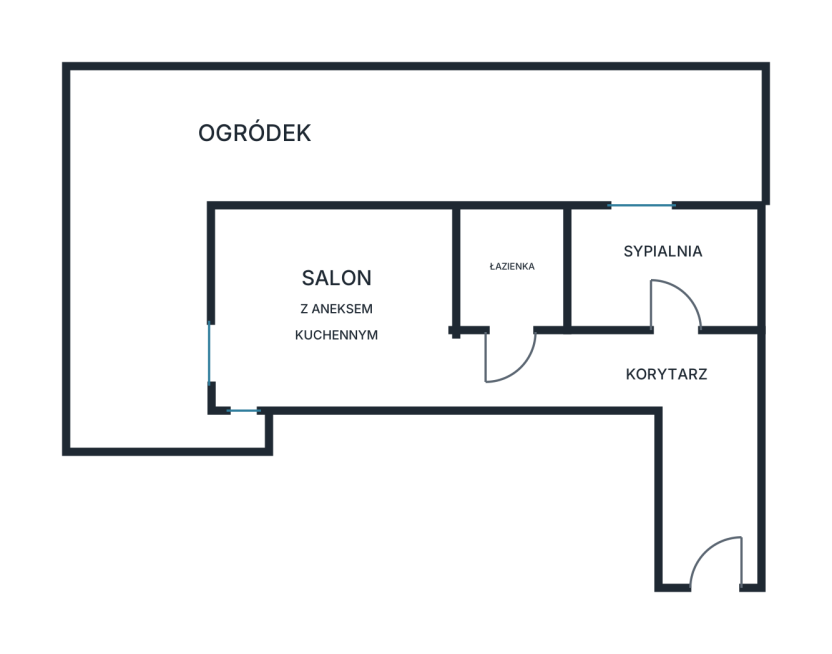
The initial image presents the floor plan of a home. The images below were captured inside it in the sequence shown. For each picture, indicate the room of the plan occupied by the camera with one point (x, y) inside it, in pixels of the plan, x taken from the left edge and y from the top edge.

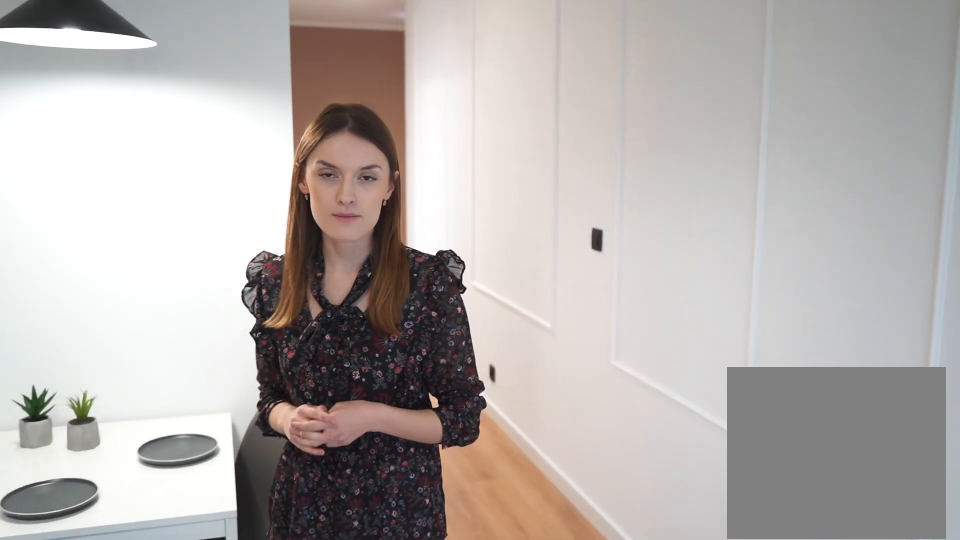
(333, 307)
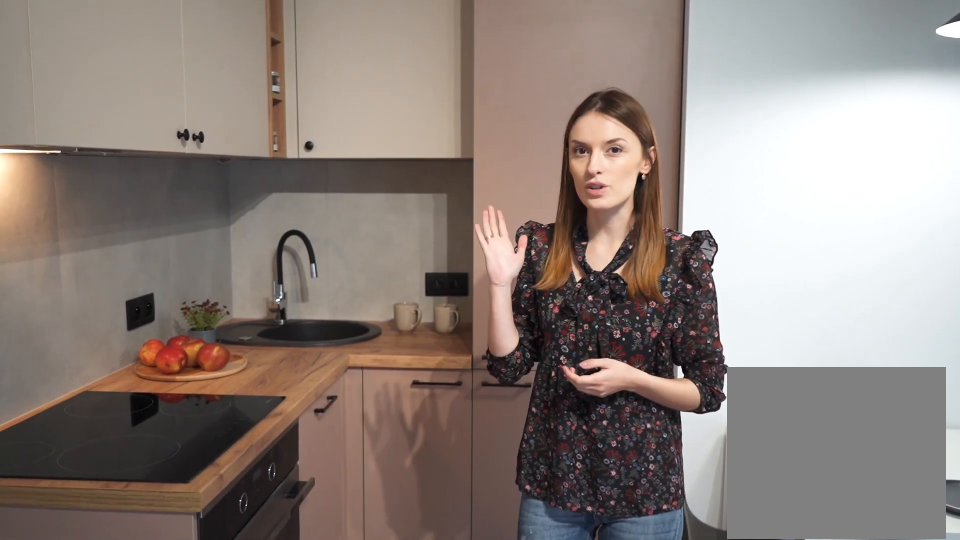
(333, 307)
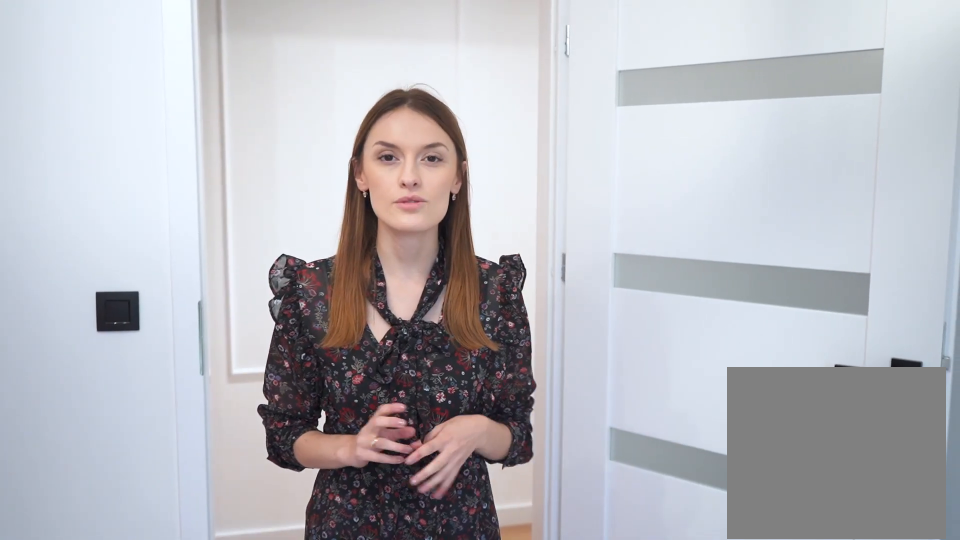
(661, 264)
